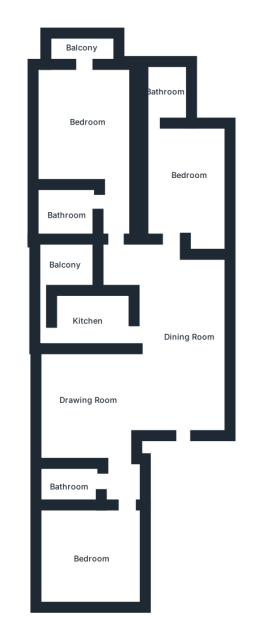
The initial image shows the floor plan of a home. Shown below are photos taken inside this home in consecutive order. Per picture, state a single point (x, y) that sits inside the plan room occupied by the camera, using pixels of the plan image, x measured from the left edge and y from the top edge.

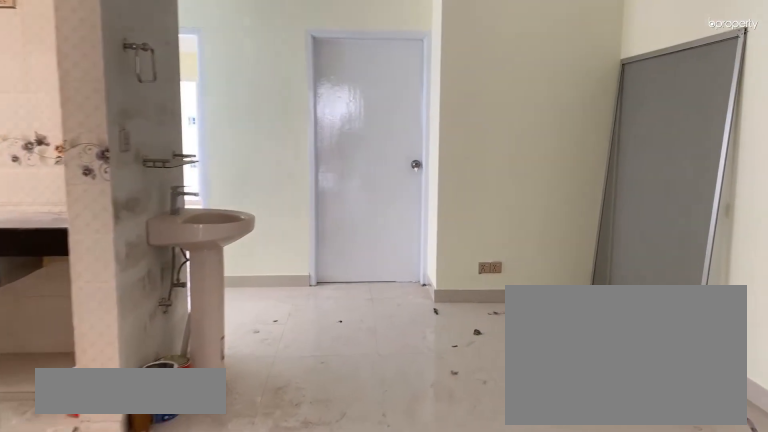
(180, 328)
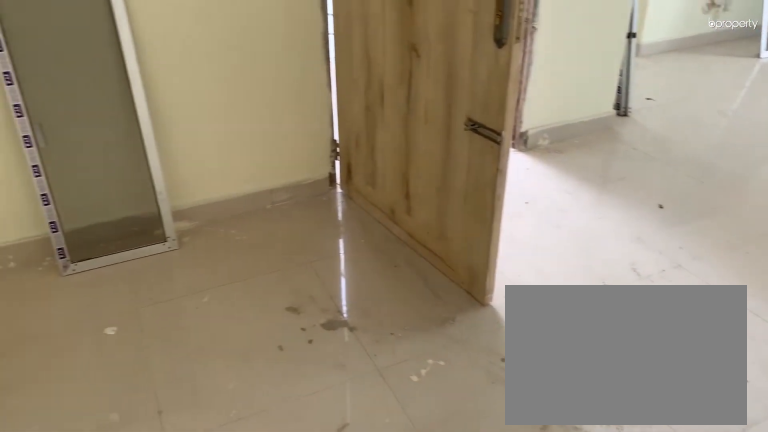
(180, 328)
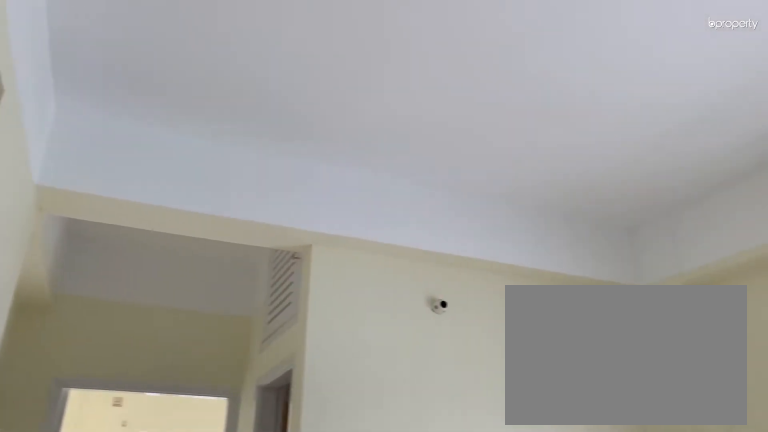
(83, 395)
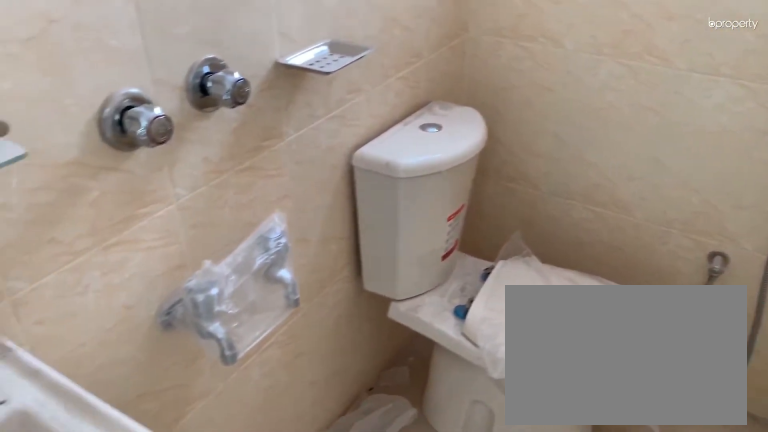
(73, 481)
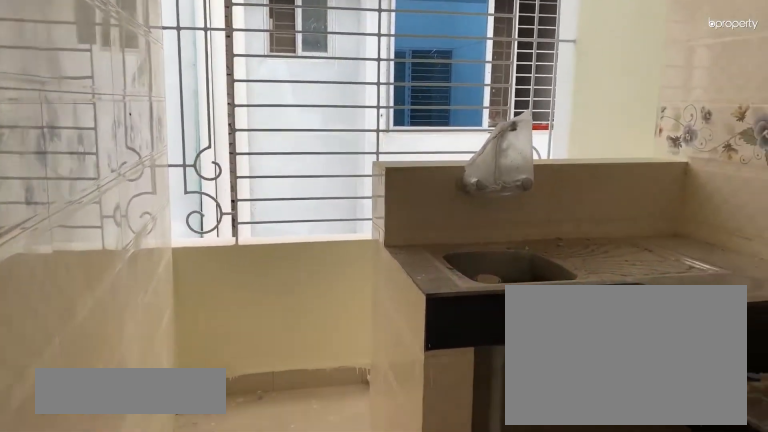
(91, 318)
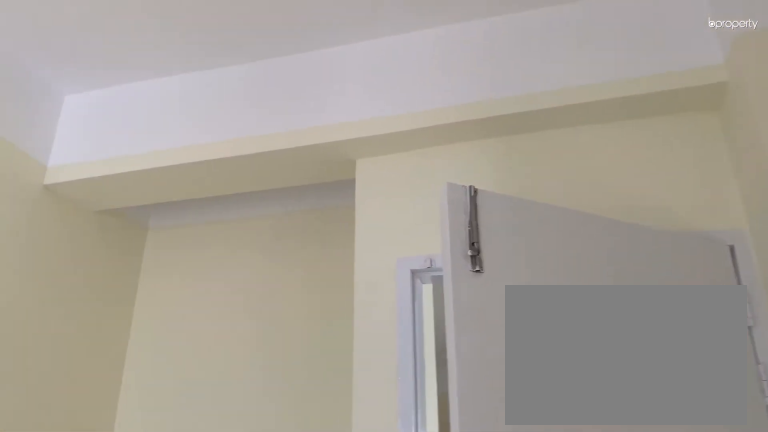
(179, 182)
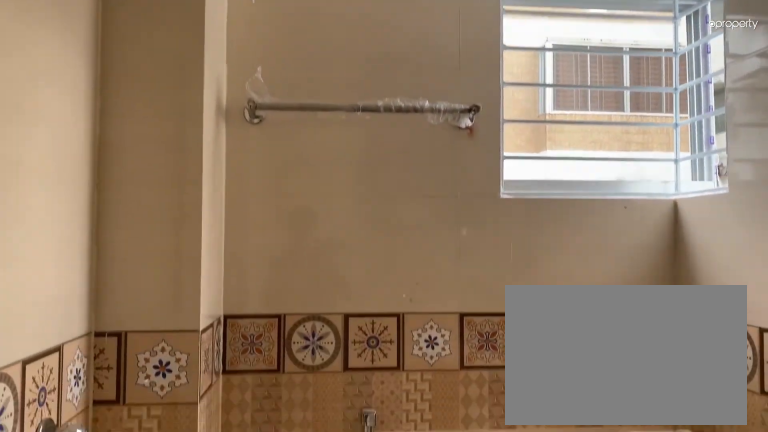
(165, 96)
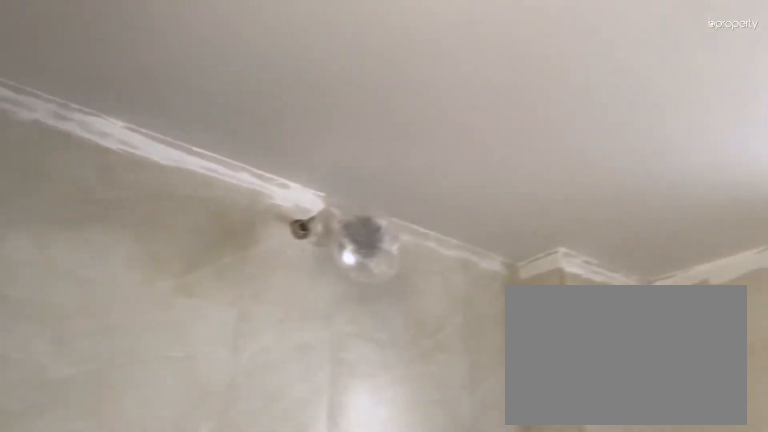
(67, 212)
